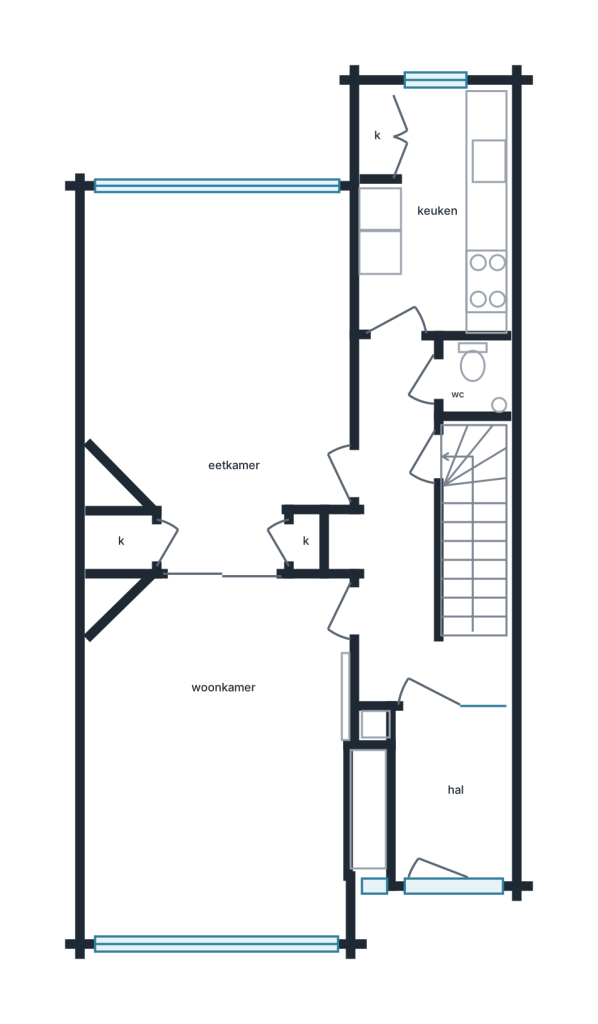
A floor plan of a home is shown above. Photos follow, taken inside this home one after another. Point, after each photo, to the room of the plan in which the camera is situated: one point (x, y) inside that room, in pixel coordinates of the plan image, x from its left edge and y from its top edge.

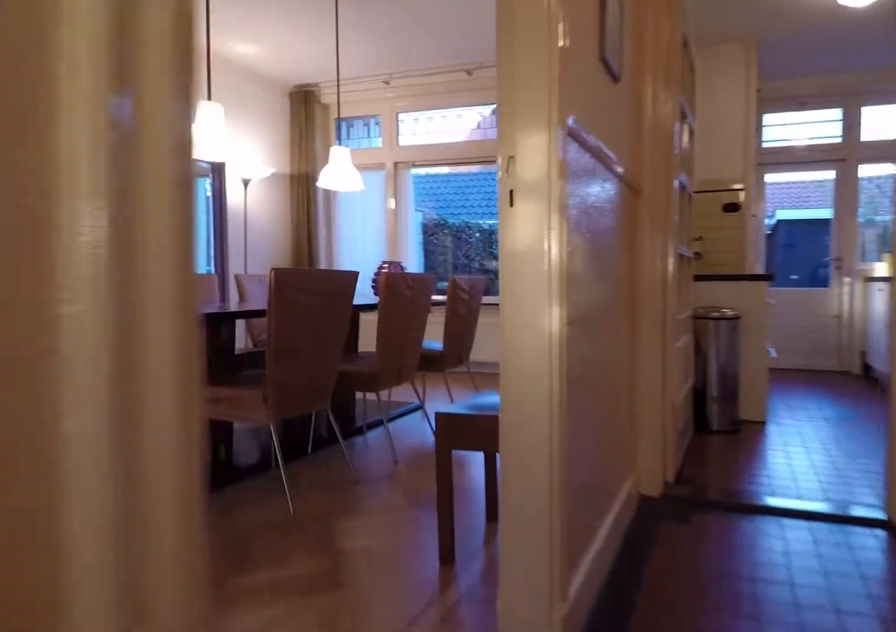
(405, 547)
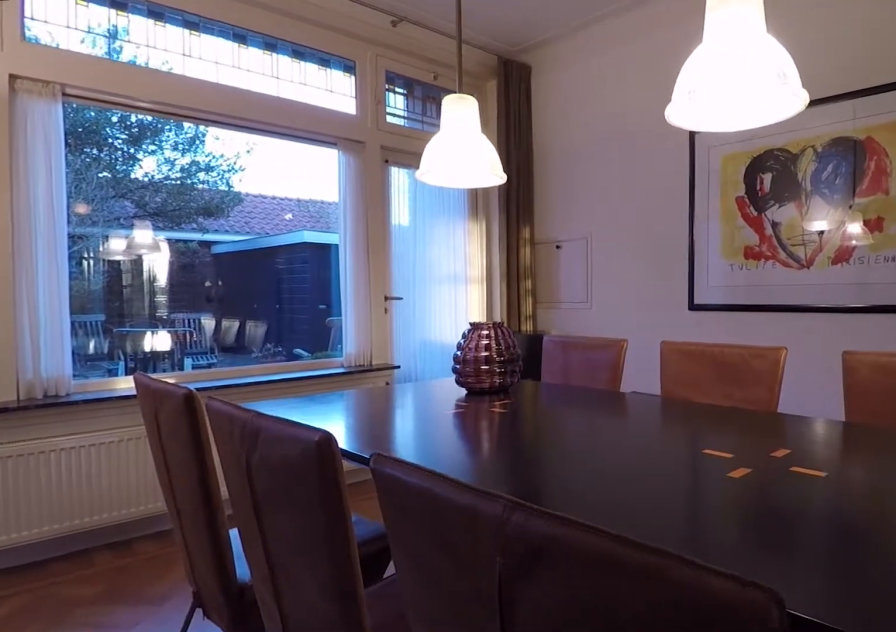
(228, 370)
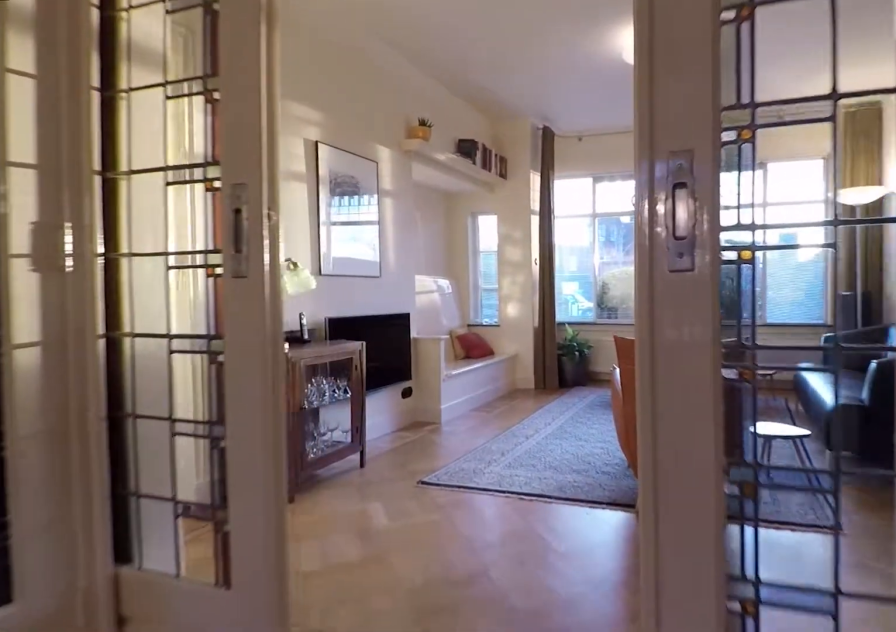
(228, 370)
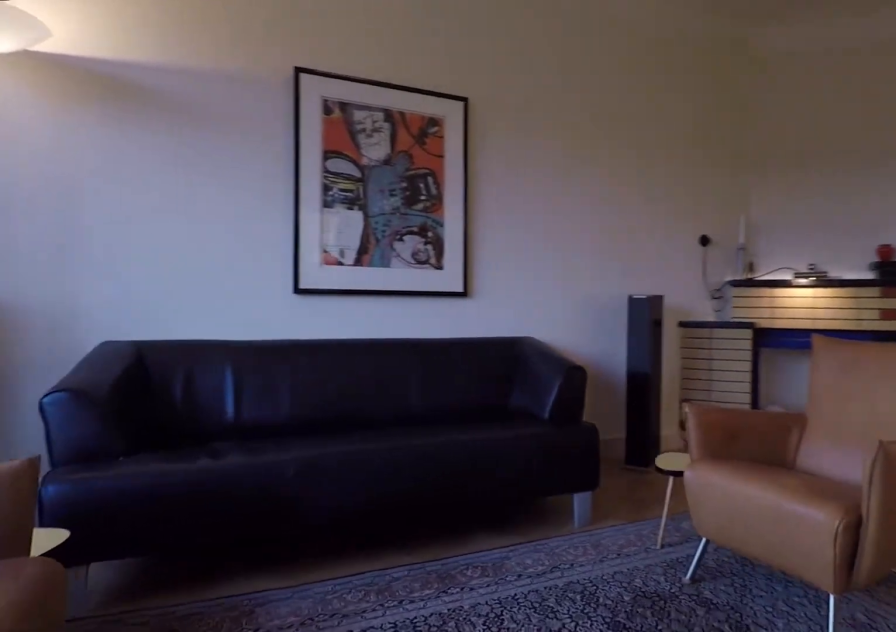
(235, 747)
